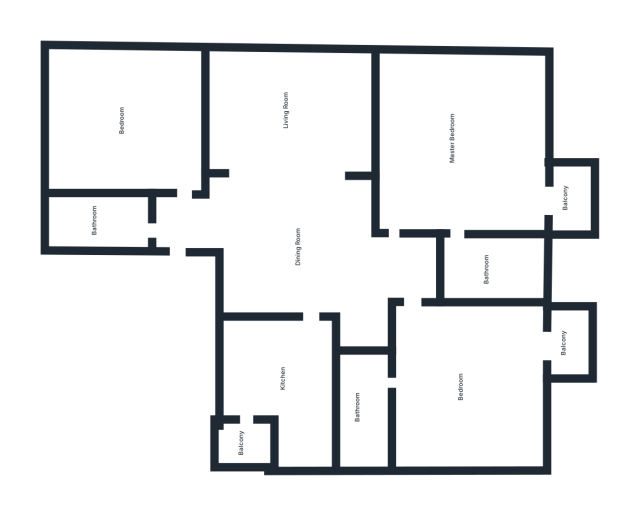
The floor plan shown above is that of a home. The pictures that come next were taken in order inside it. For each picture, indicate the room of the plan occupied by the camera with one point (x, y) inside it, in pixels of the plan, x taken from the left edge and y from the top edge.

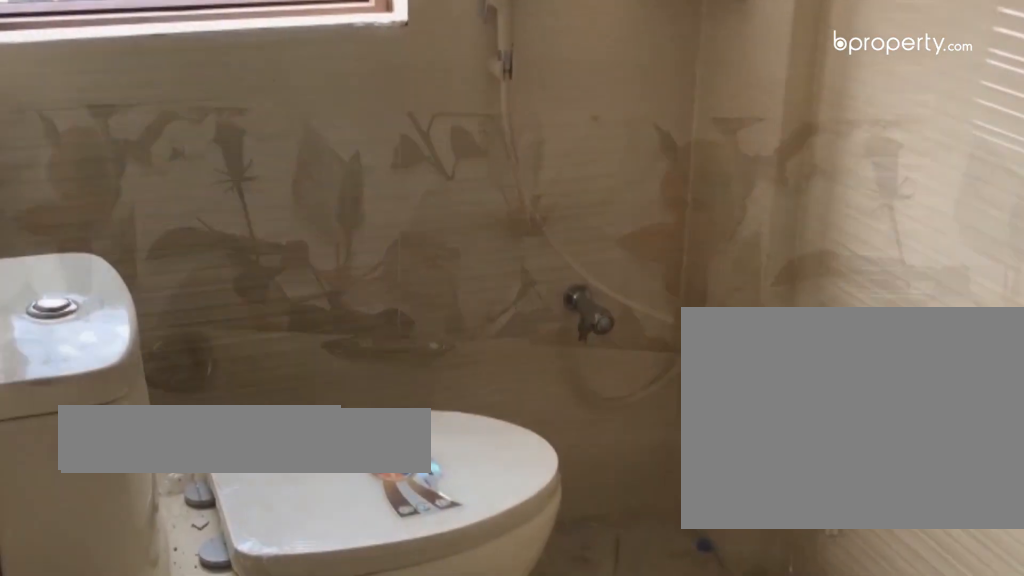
(356, 407)
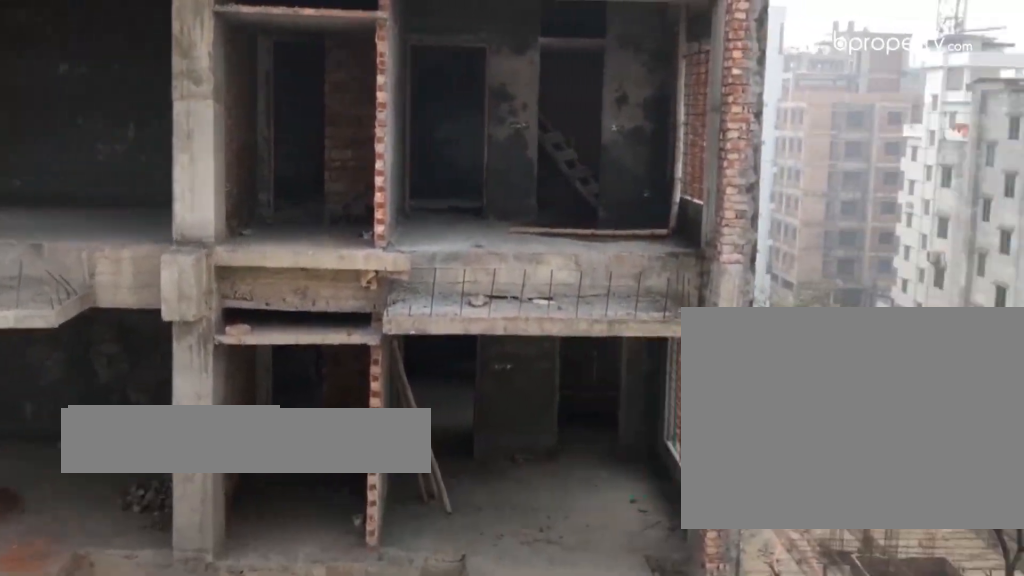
(580, 338)
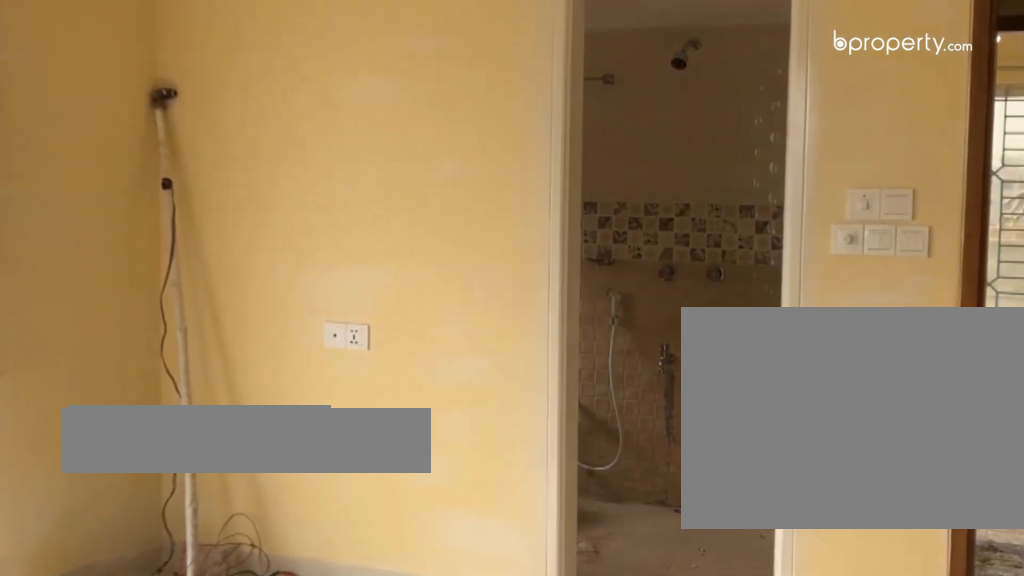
(449, 129)
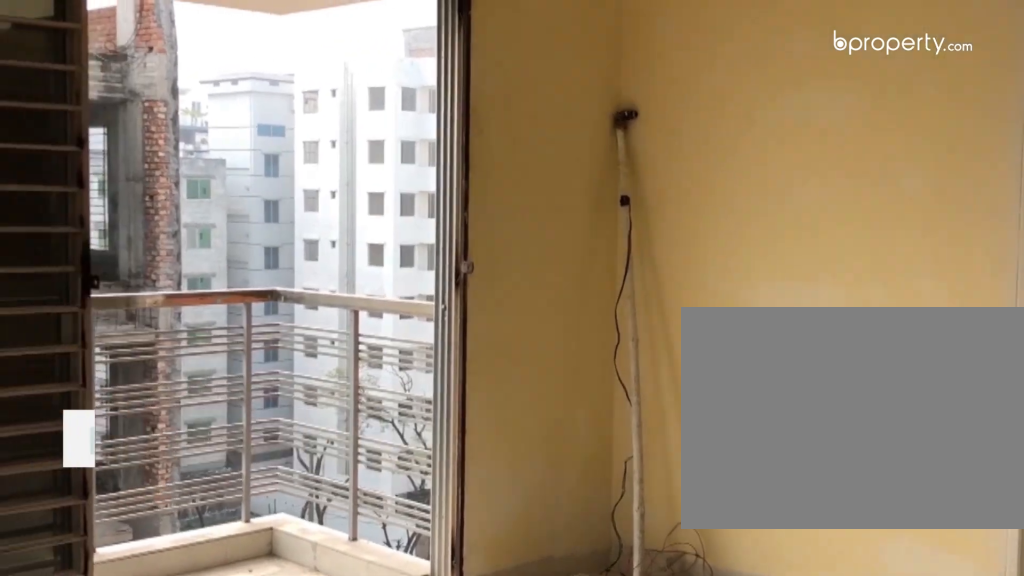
(449, 129)
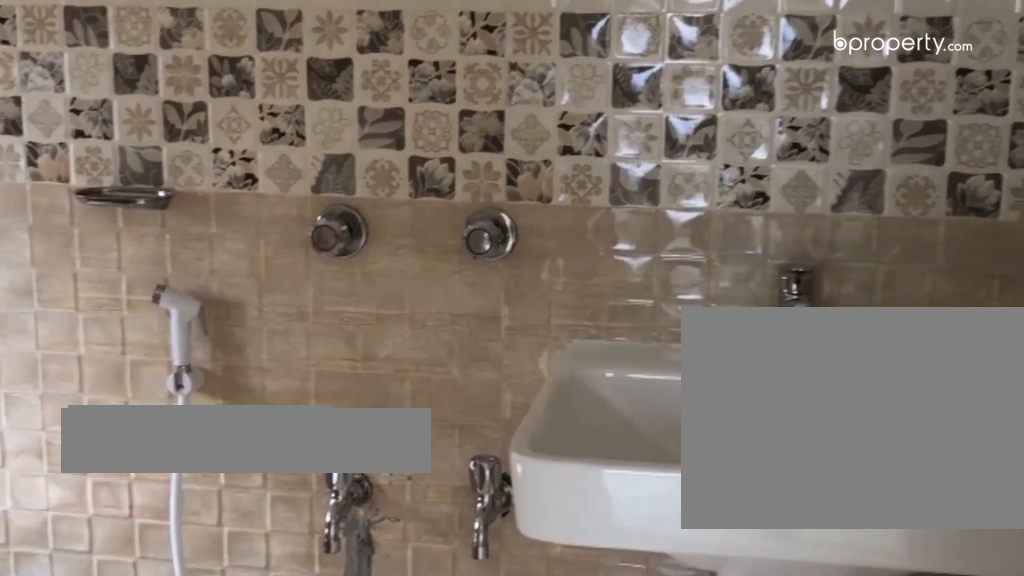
(479, 282)
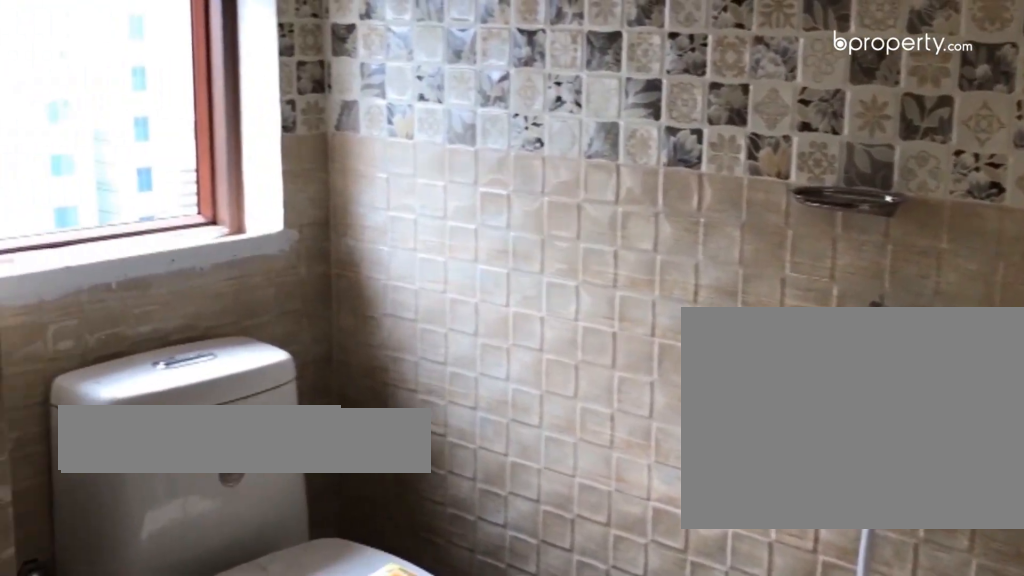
(479, 282)
